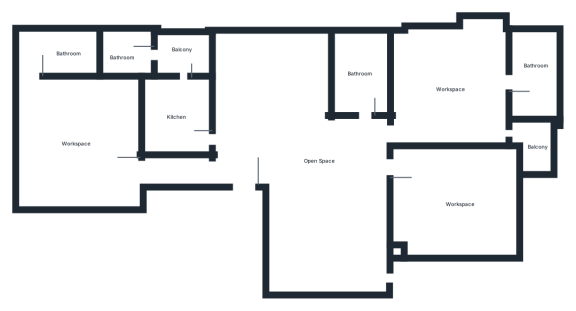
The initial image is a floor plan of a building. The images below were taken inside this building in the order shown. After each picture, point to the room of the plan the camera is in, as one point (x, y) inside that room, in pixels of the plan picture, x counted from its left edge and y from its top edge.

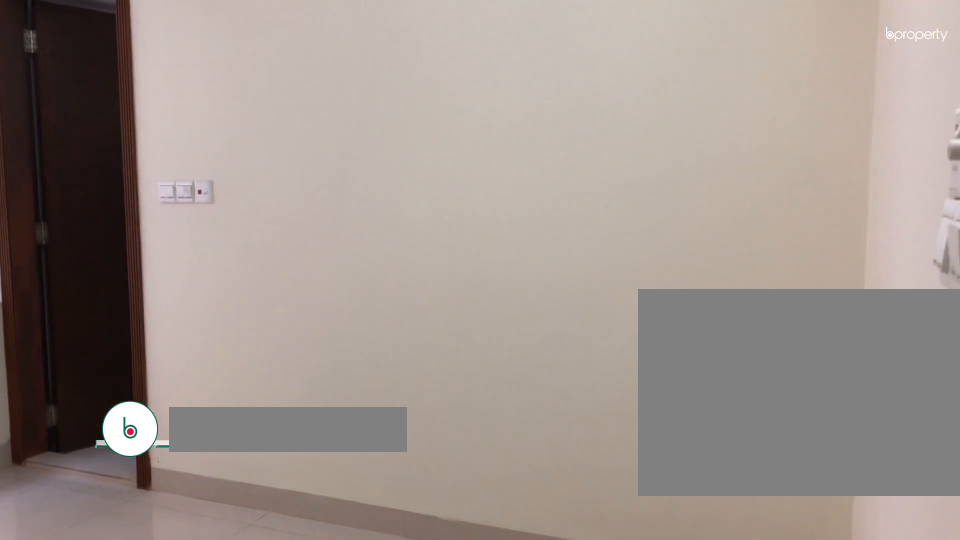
(79, 142)
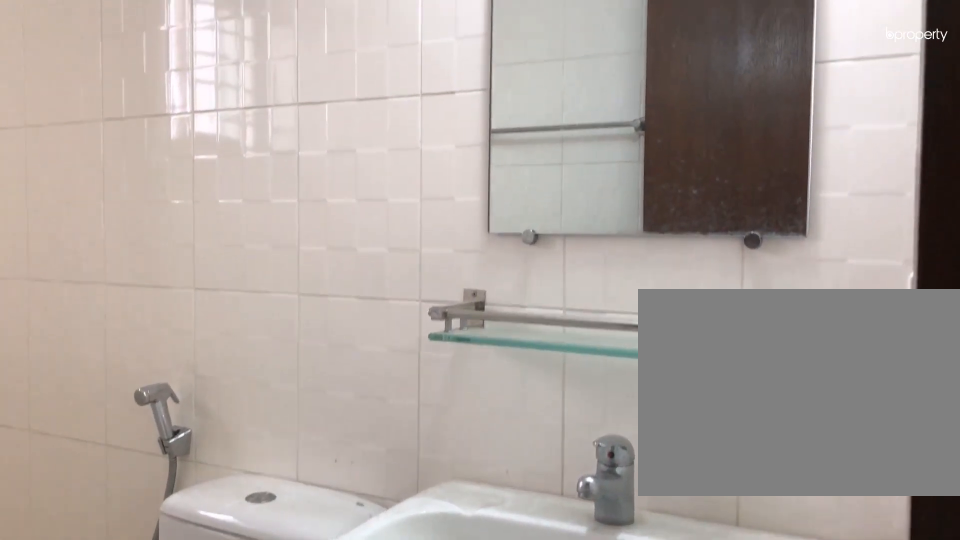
(362, 83)
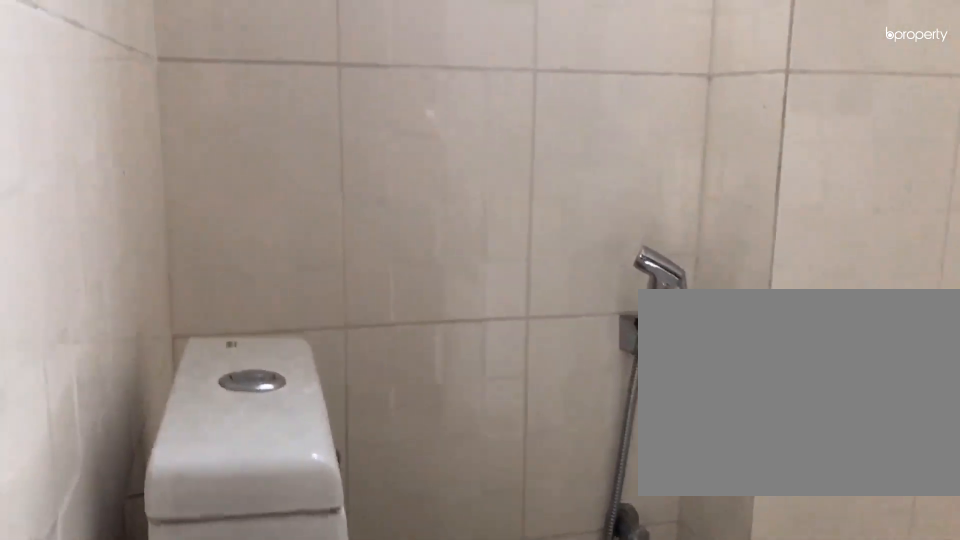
(531, 81)
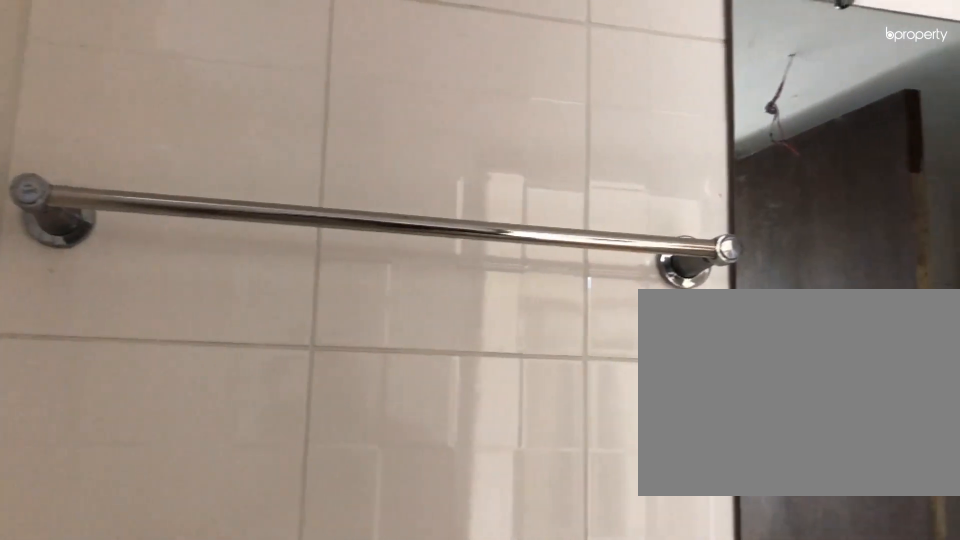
(531, 81)
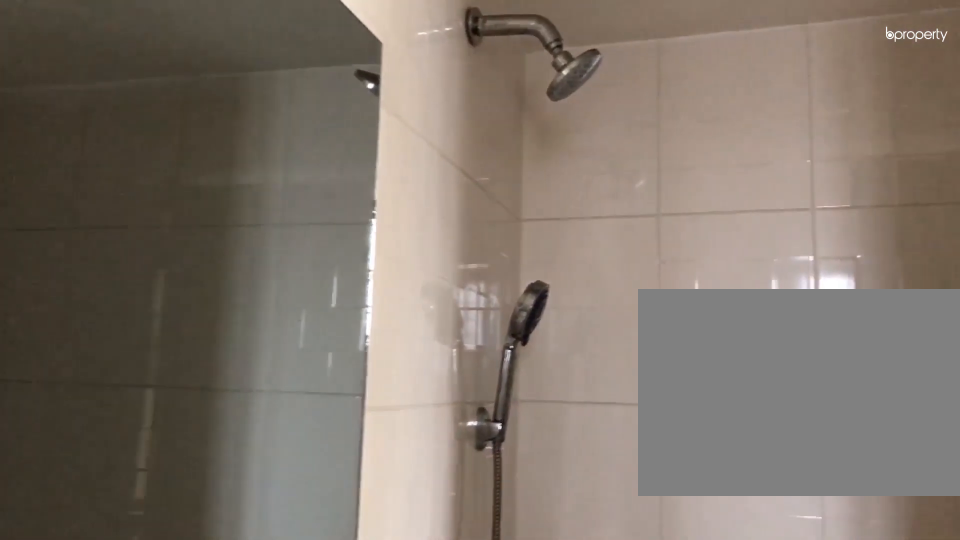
(531, 81)
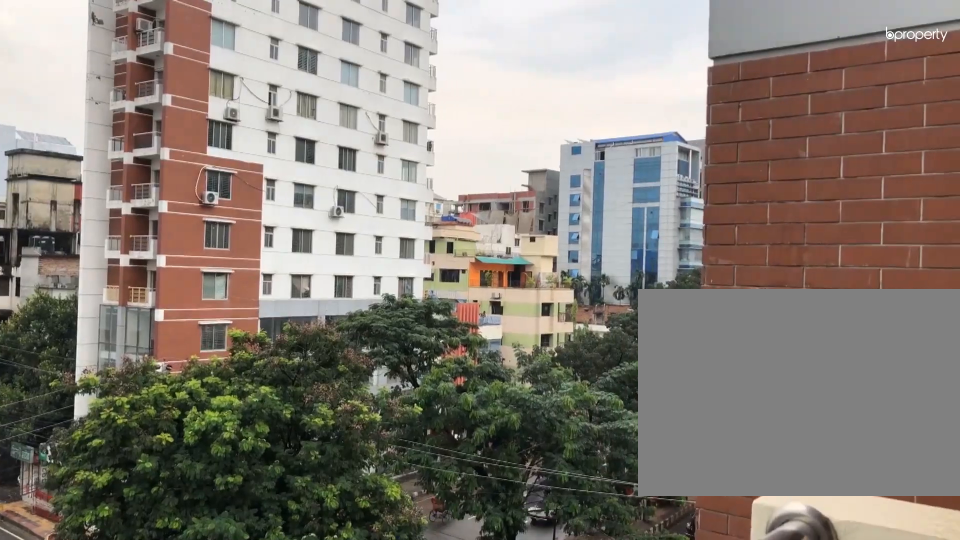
(537, 146)
